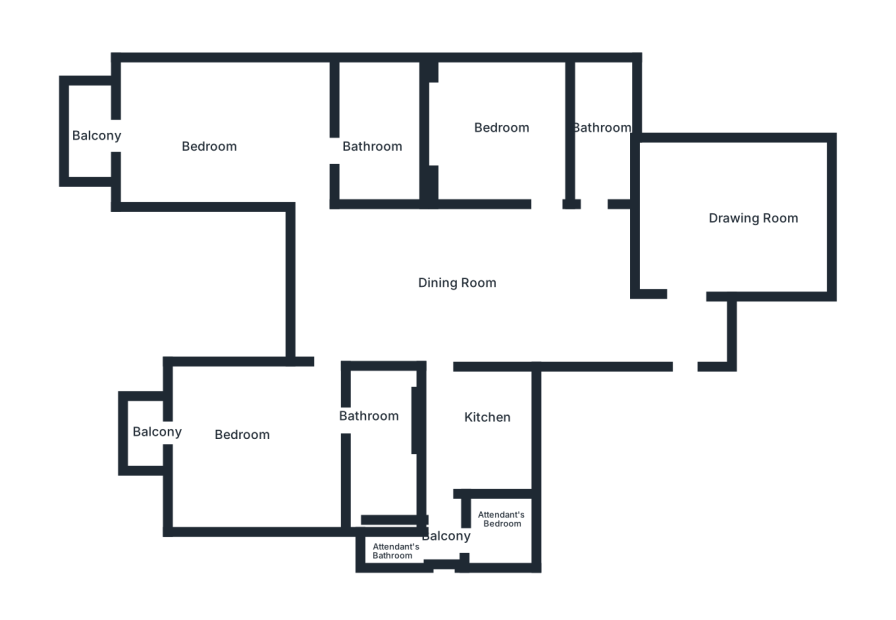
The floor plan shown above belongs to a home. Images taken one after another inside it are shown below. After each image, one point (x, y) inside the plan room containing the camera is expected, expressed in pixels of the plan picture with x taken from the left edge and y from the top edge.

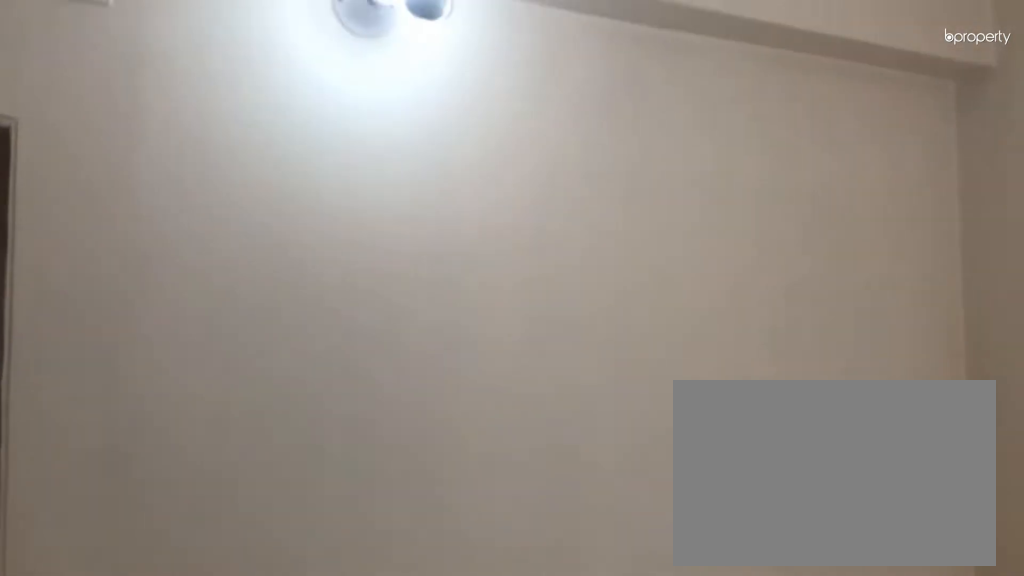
(504, 133)
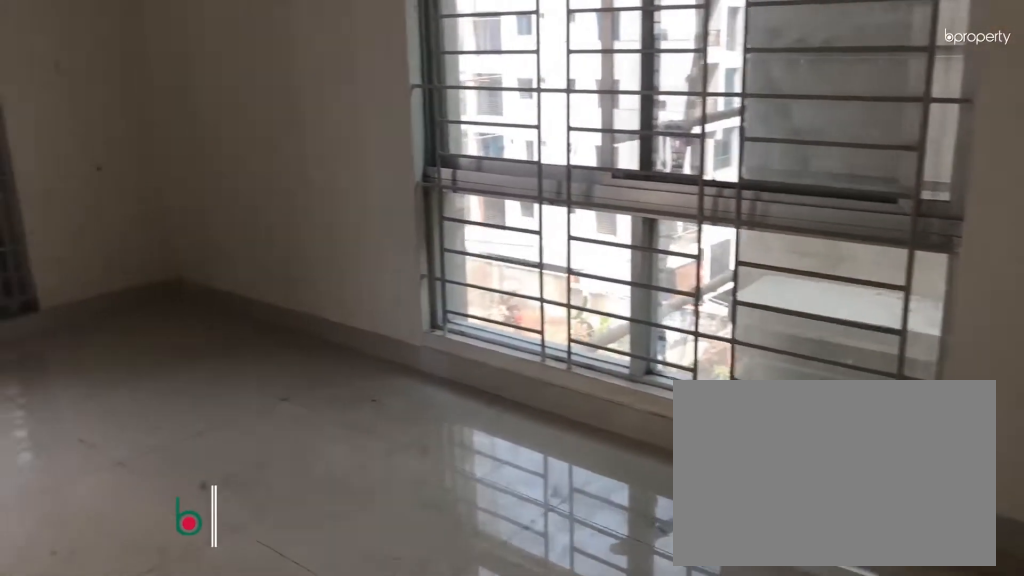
(196, 126)
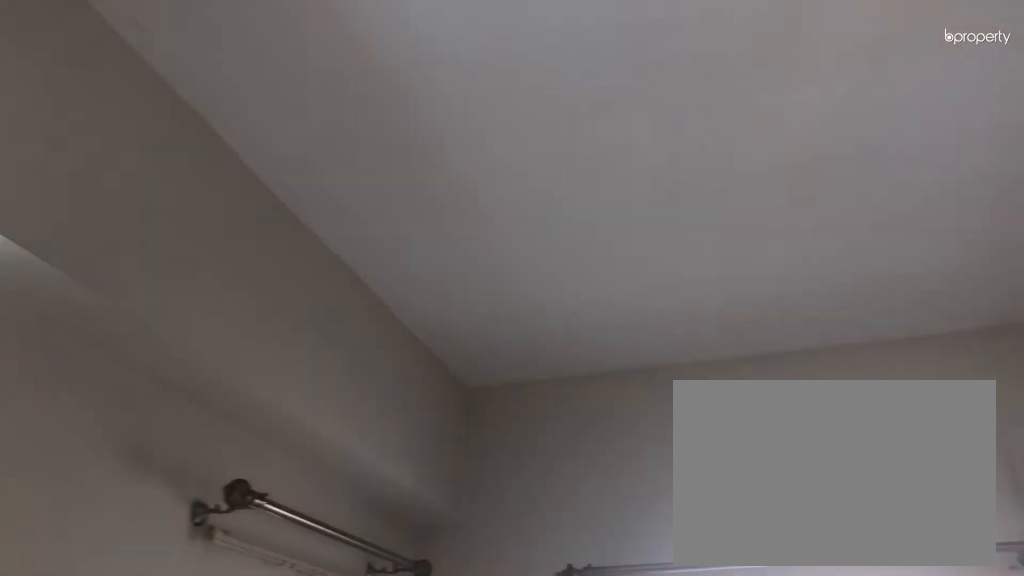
(196, 126)
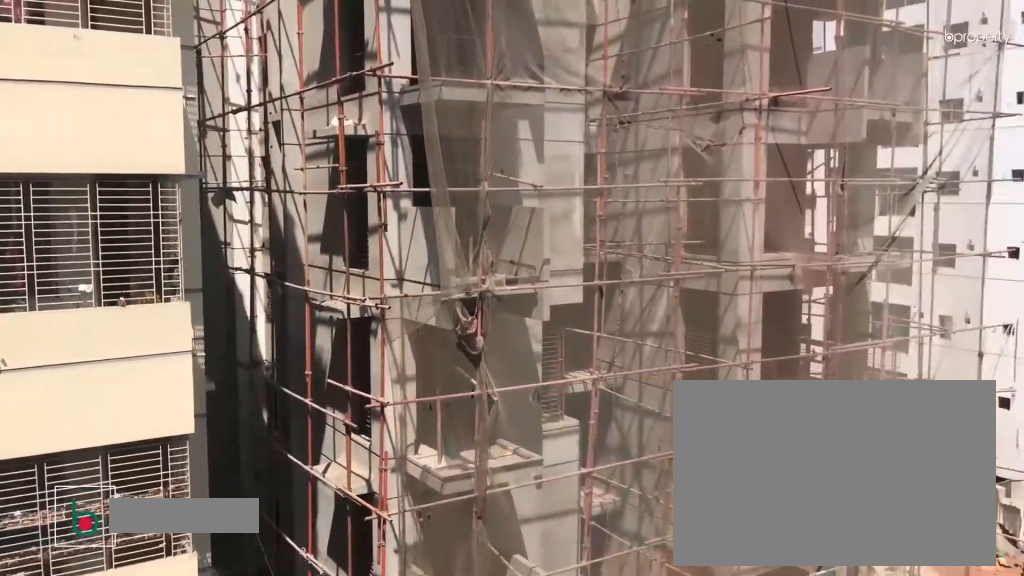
(97, 133)
